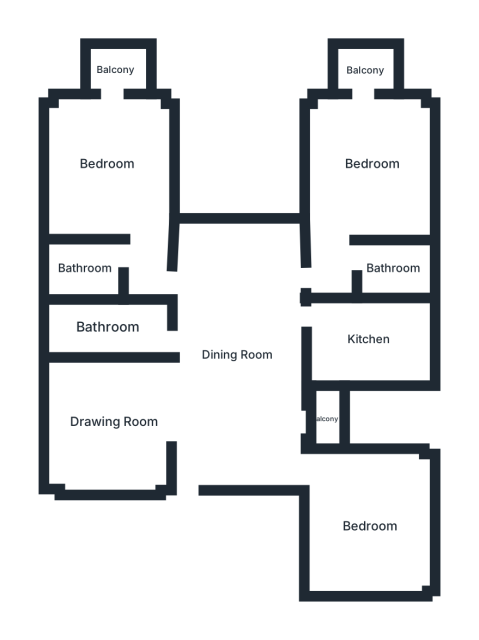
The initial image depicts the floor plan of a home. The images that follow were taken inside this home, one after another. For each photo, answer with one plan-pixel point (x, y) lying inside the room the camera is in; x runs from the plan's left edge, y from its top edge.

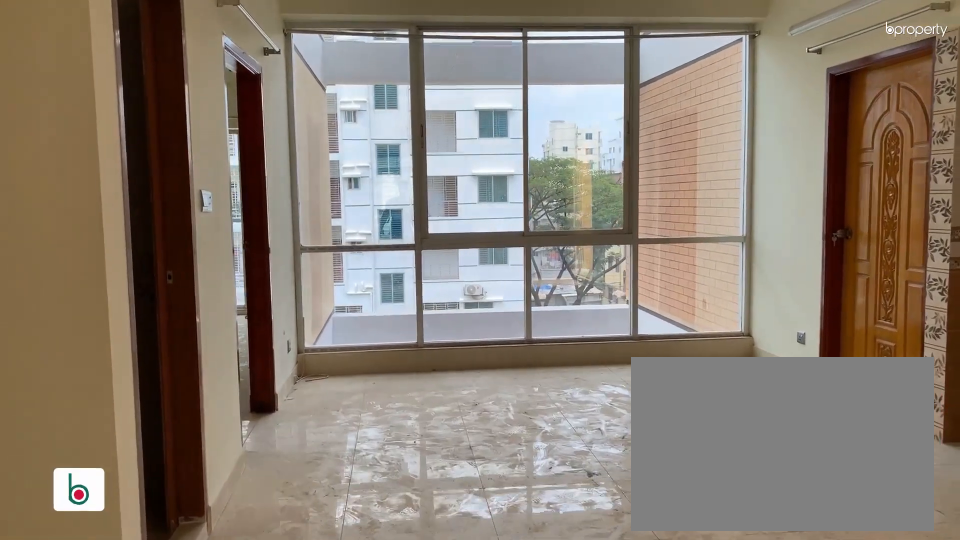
(234, 352)
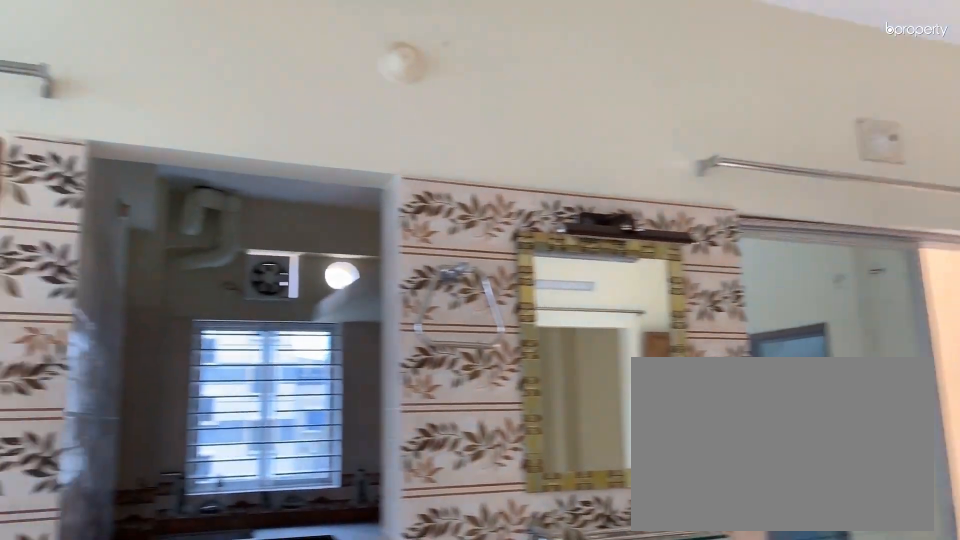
(234, 352)
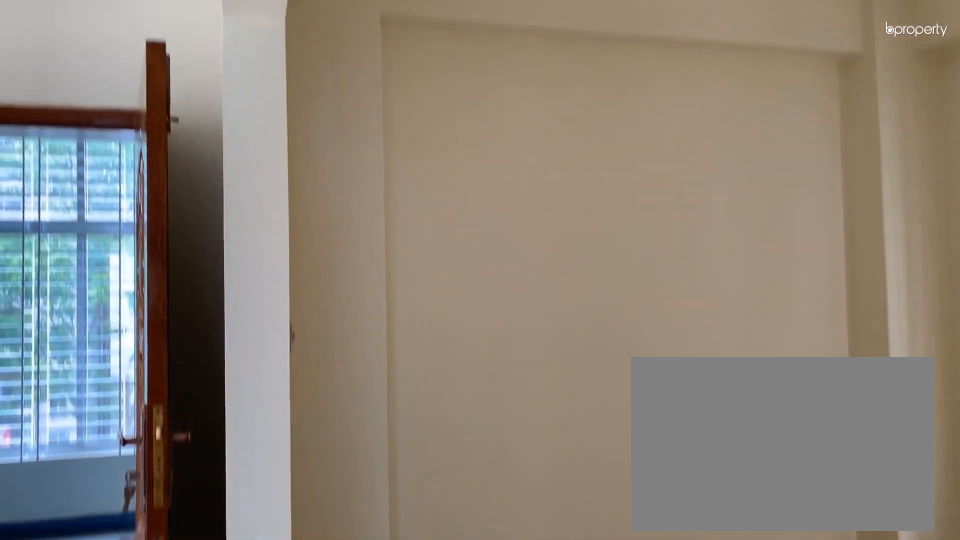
(115, 422)
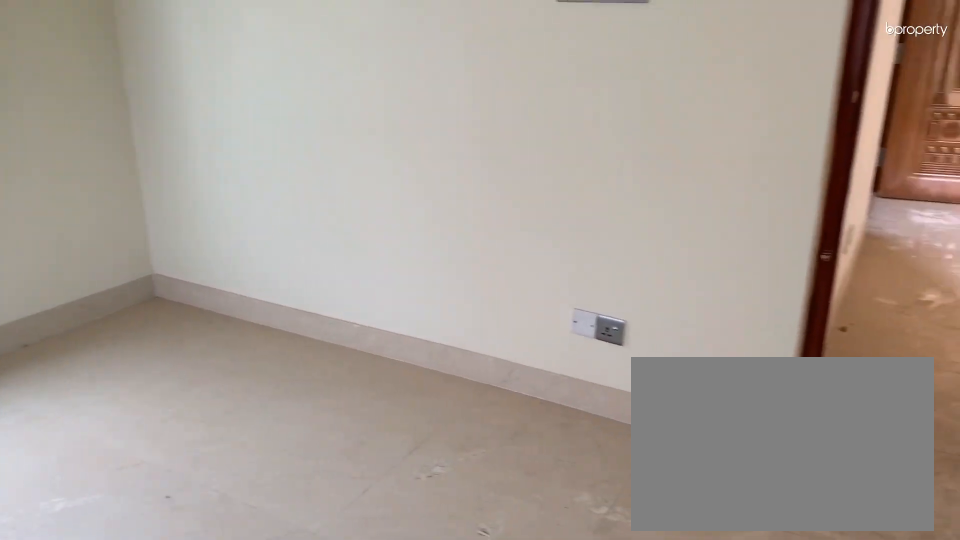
(370, 524)
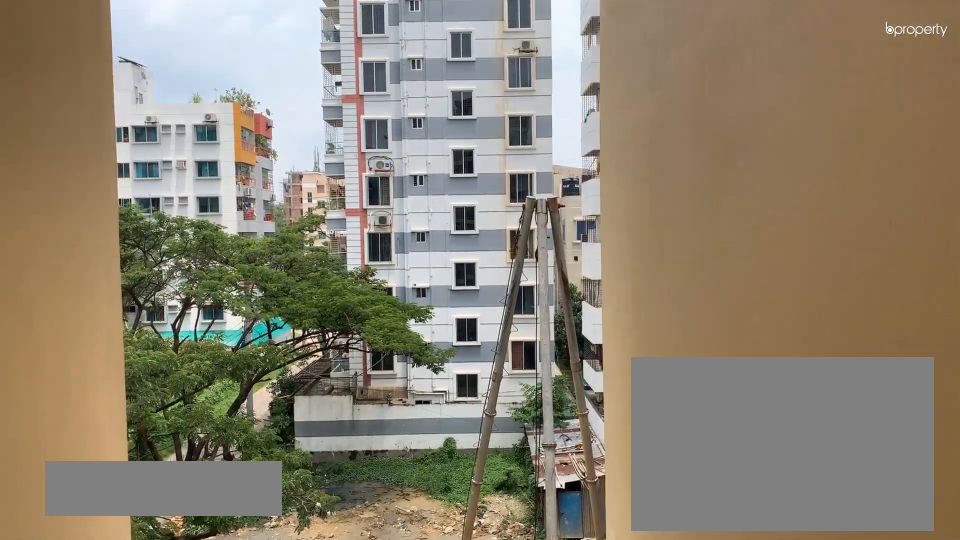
(323, 420)
